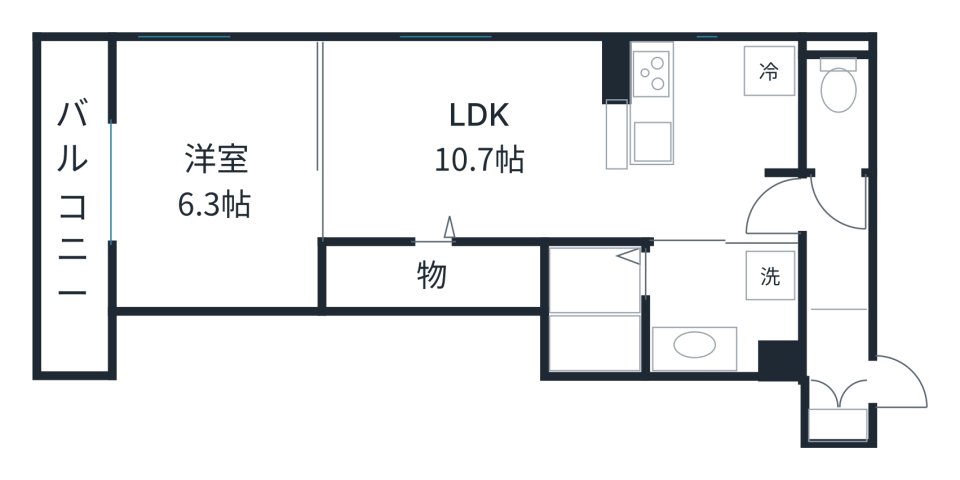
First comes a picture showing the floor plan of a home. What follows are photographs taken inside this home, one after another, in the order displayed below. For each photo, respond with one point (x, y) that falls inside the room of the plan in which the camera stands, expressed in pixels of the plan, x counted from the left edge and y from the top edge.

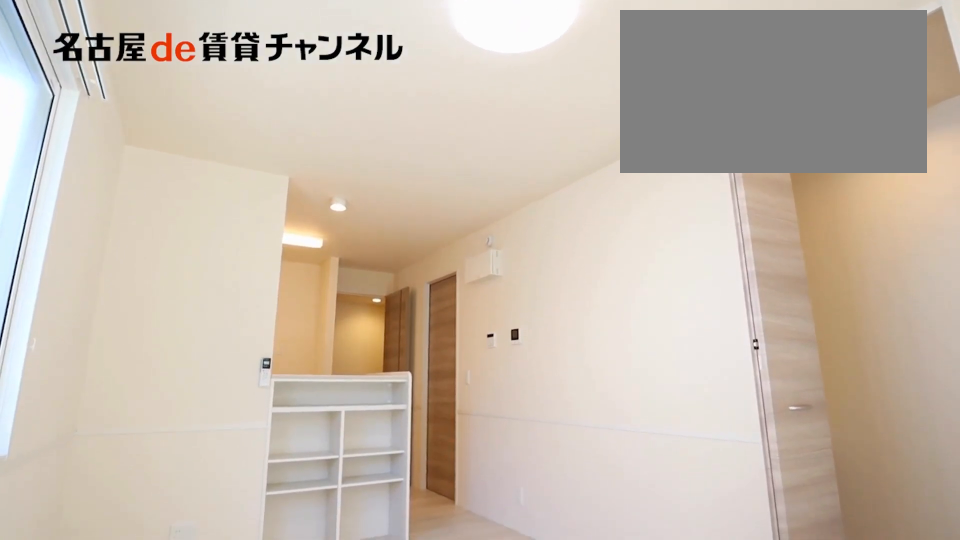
(465, 140)
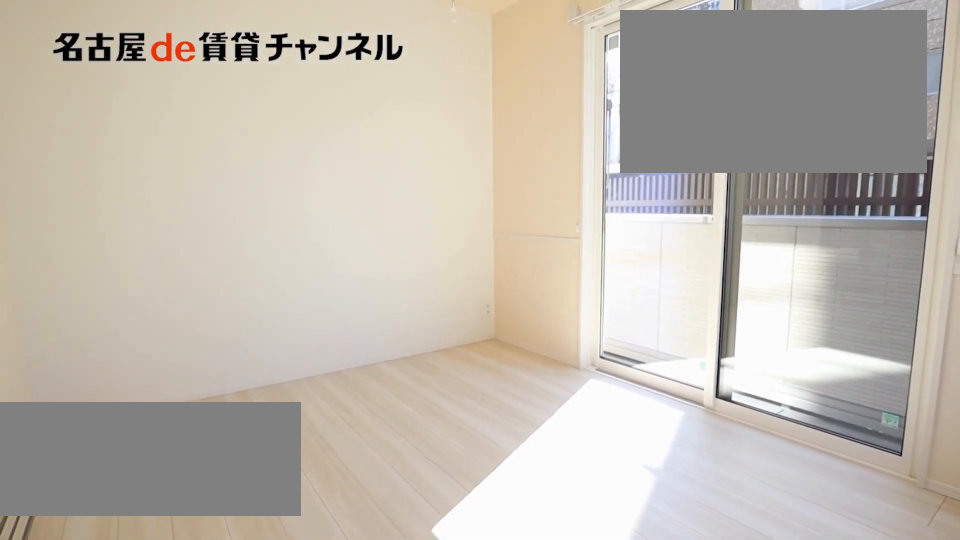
(216, 176)
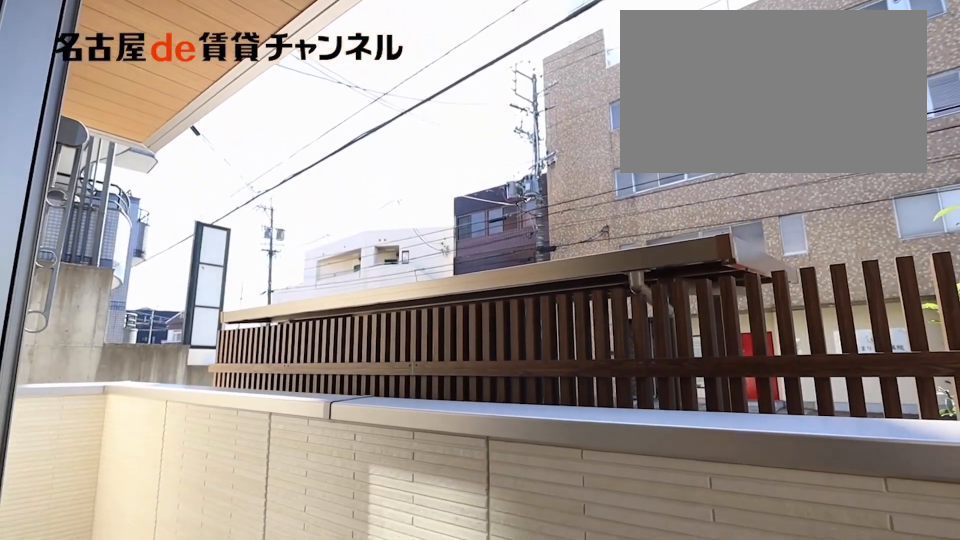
(74, 206)
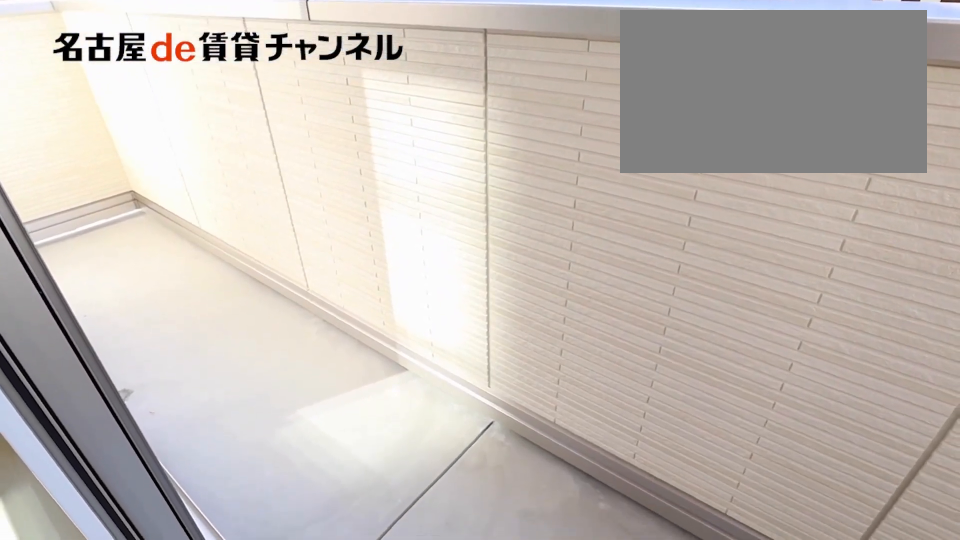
(74, 206)
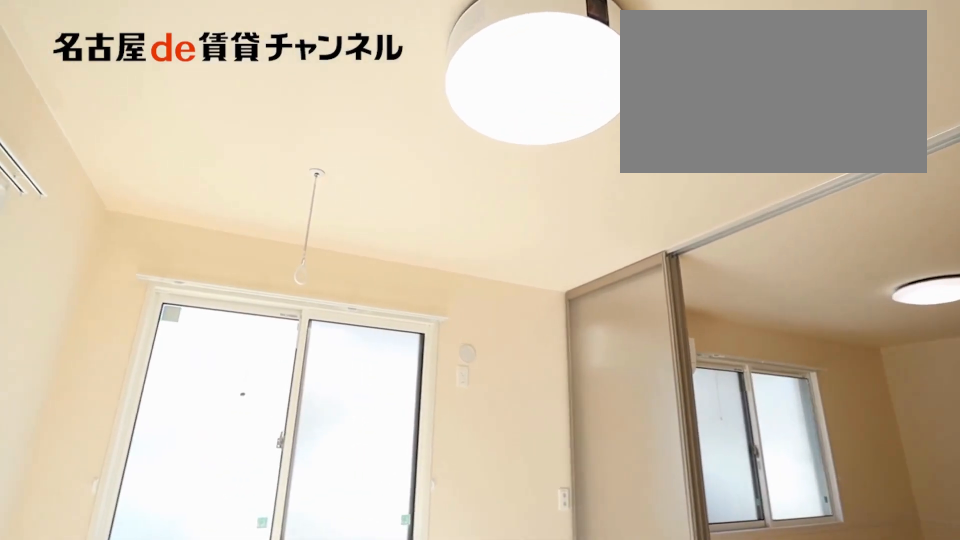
(219, 175)
